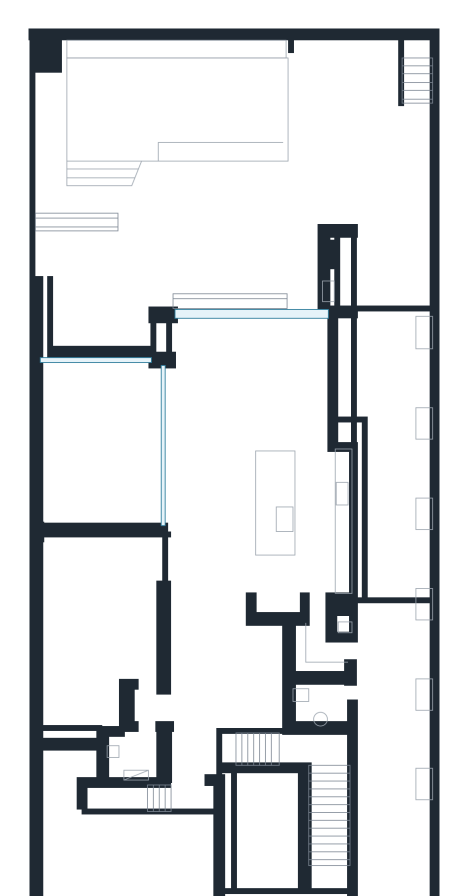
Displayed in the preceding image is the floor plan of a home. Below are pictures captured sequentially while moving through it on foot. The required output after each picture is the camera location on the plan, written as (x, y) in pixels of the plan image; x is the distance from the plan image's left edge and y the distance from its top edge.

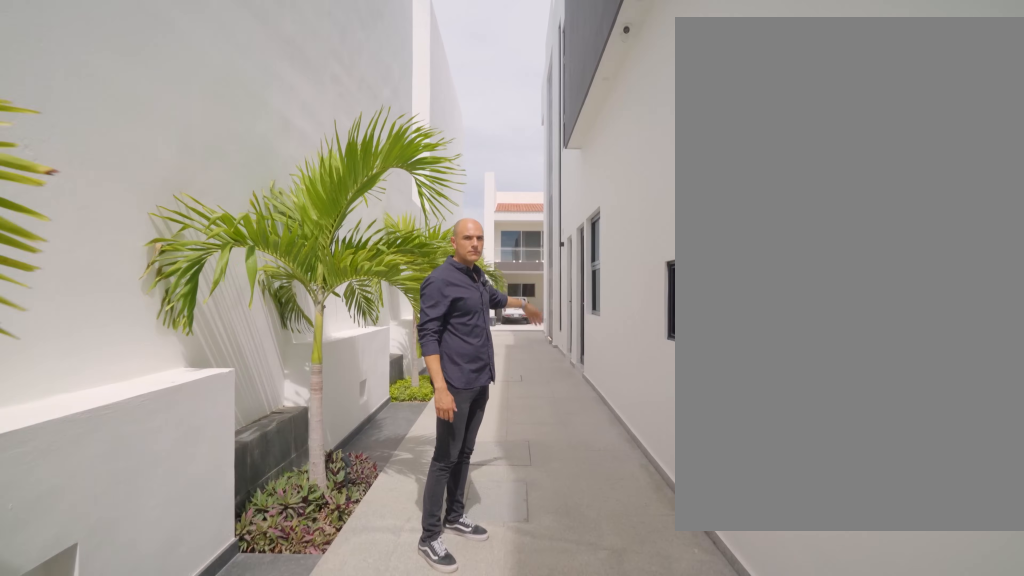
(395, 570)
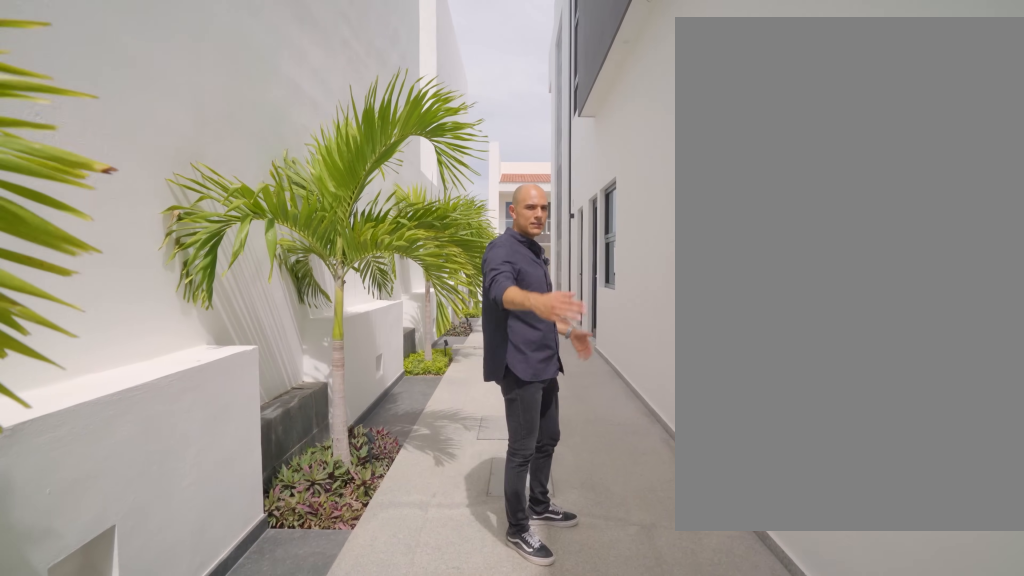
(395, 573)
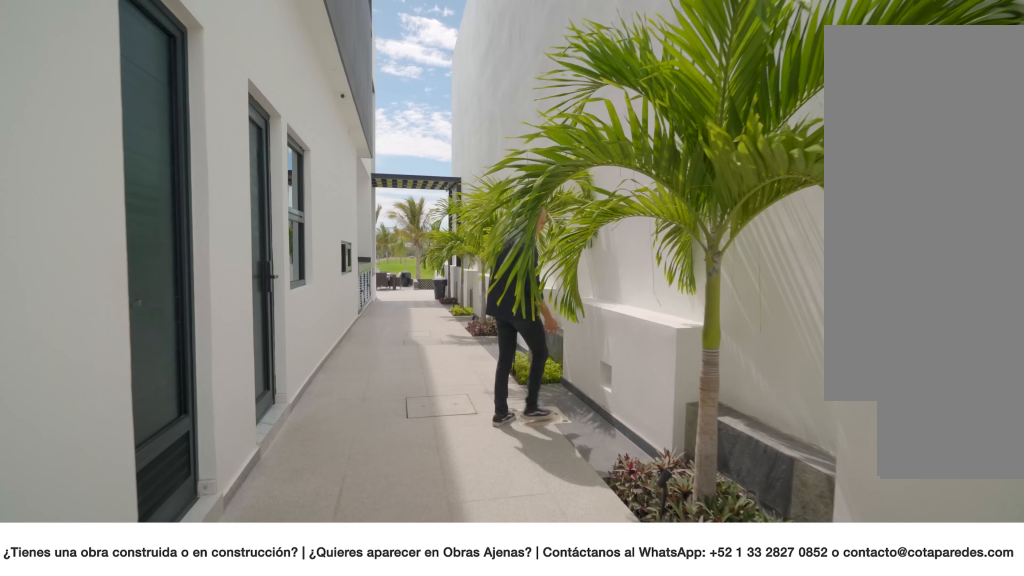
(394, 754)
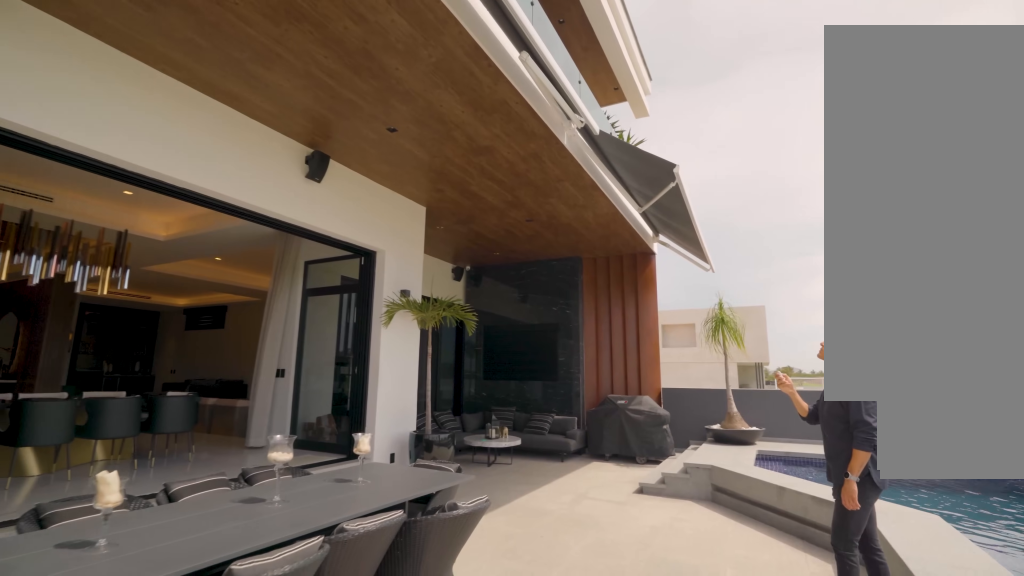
(306, 231)
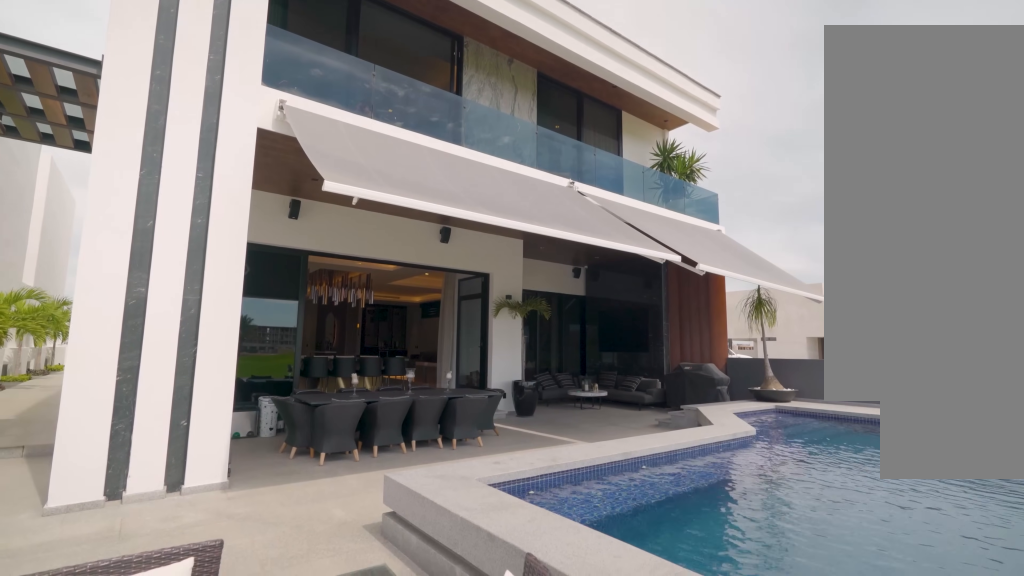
(326, 152)
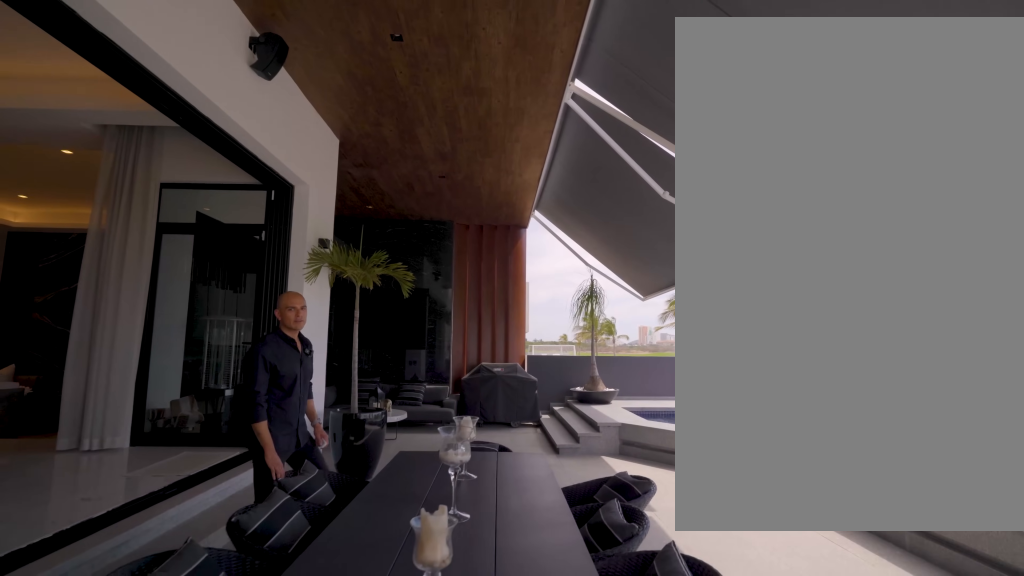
(313, 228)
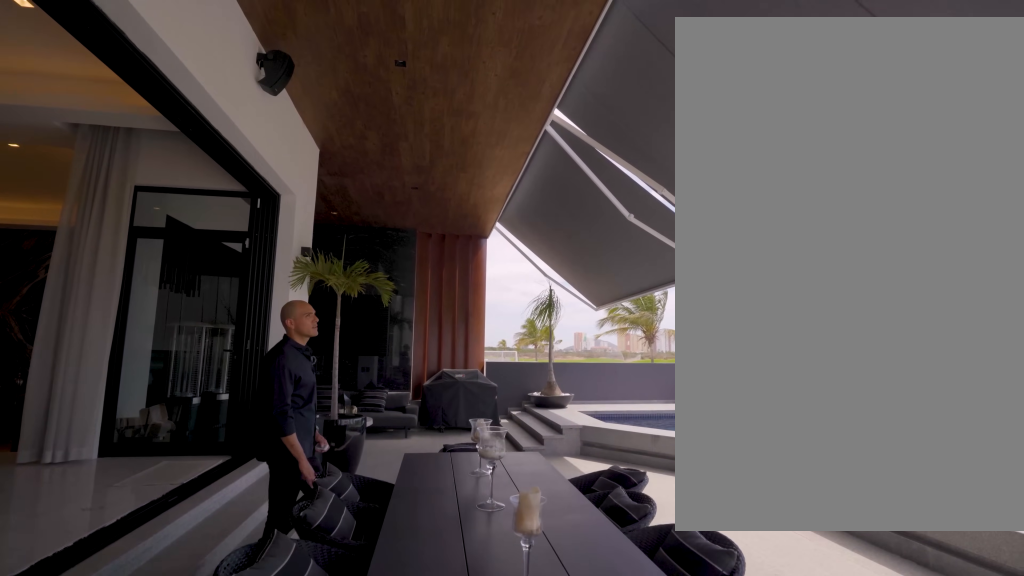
(313, 228)
